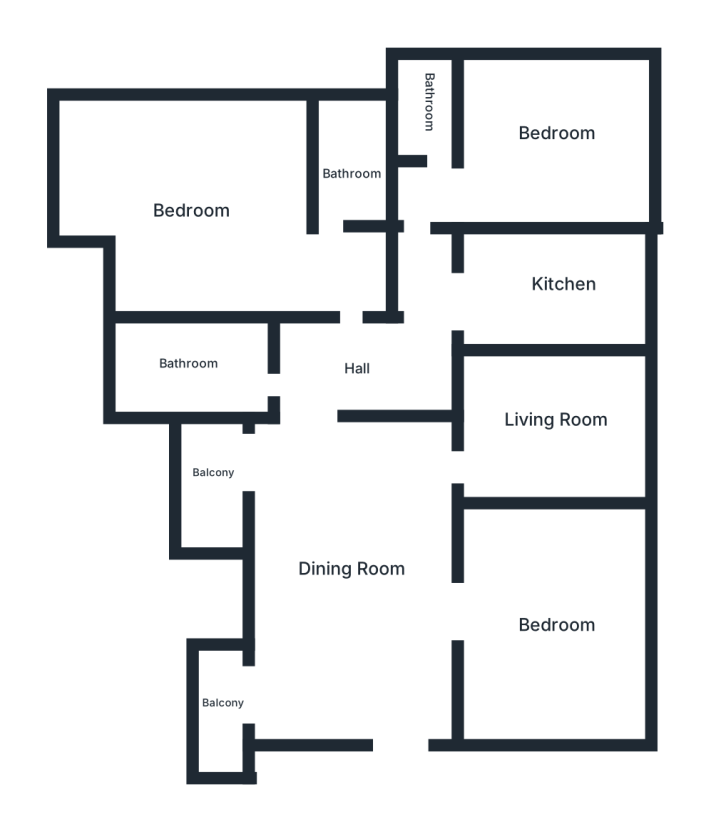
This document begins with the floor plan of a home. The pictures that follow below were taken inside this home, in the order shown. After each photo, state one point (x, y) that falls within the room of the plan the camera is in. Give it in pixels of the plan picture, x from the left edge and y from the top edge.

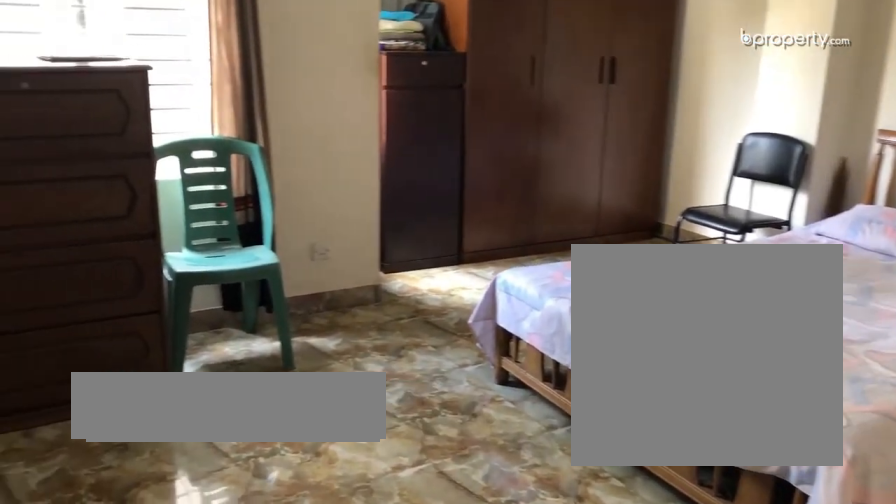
(191, 209)
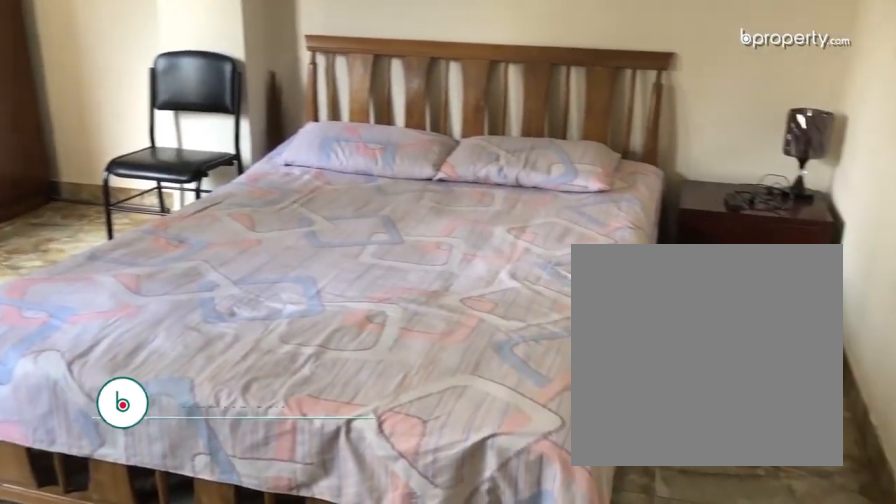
(191, 209)
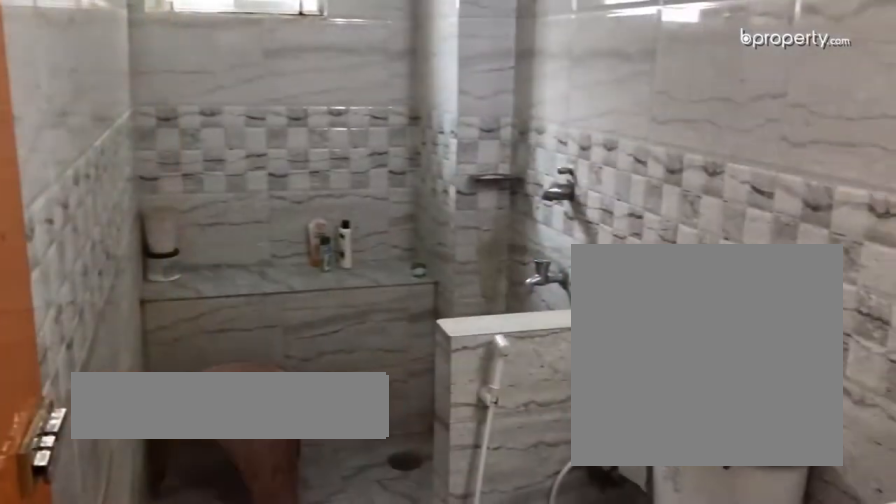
(352, 171)
